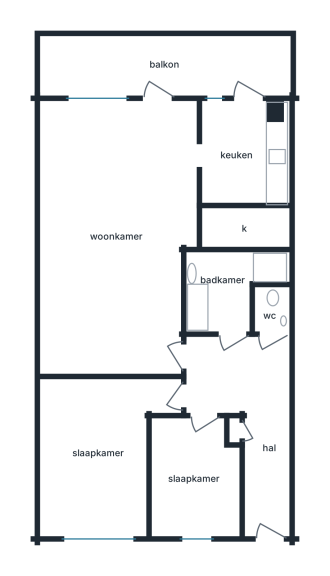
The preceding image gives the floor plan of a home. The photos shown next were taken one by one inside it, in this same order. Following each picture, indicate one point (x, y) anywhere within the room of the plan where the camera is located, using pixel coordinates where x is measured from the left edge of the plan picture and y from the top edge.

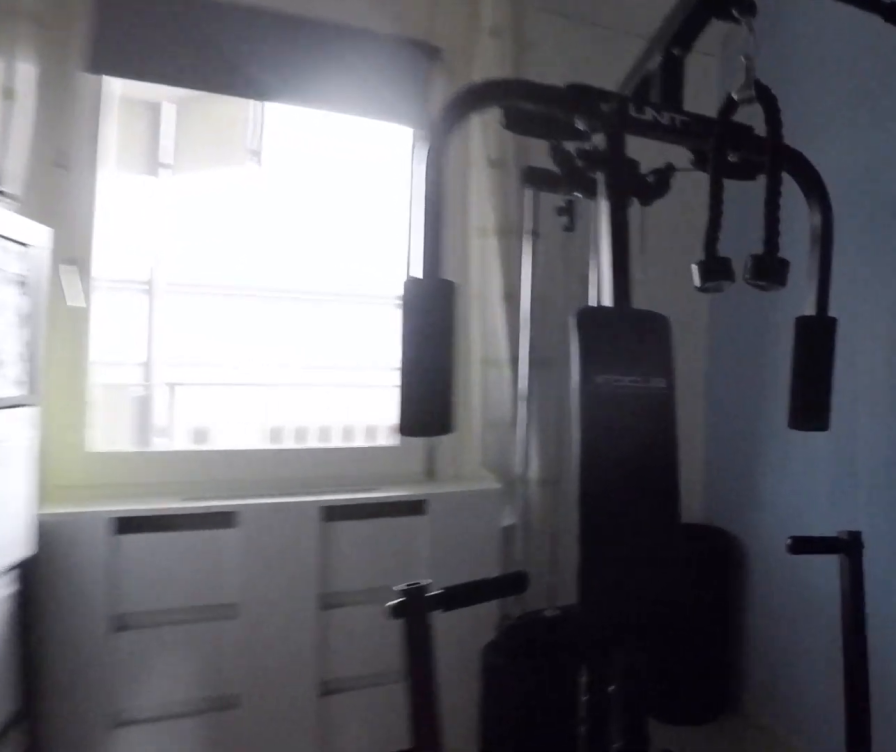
(193, 478)
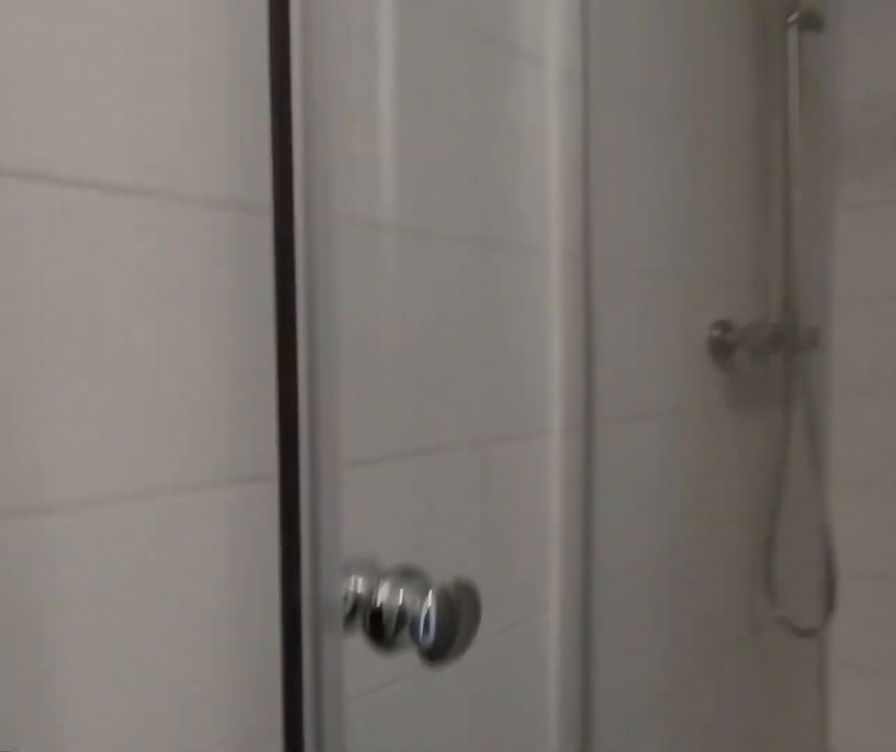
(225, 286)
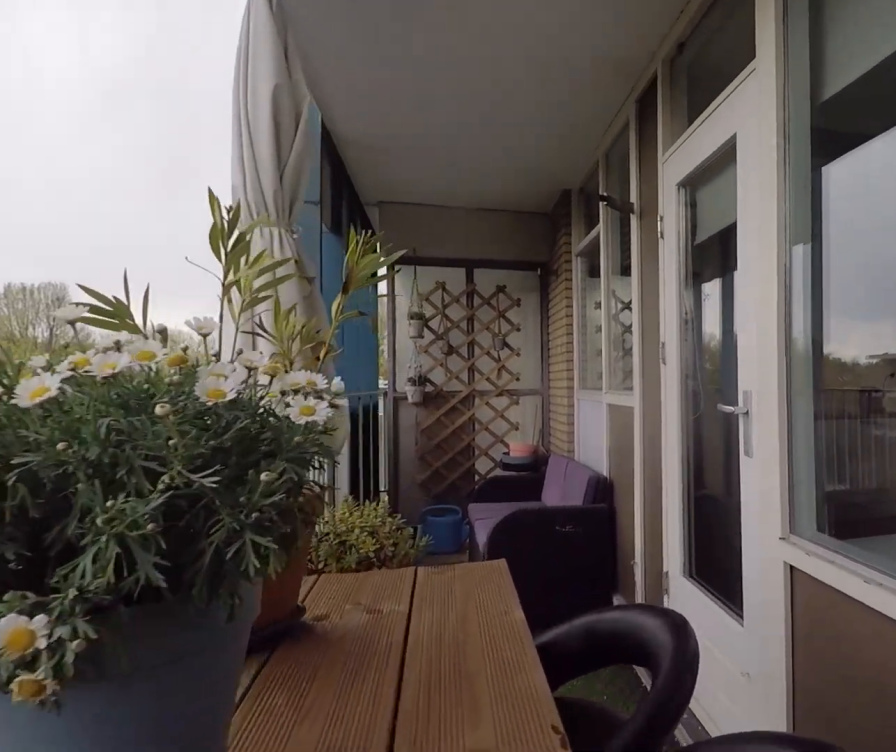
(165, 64)
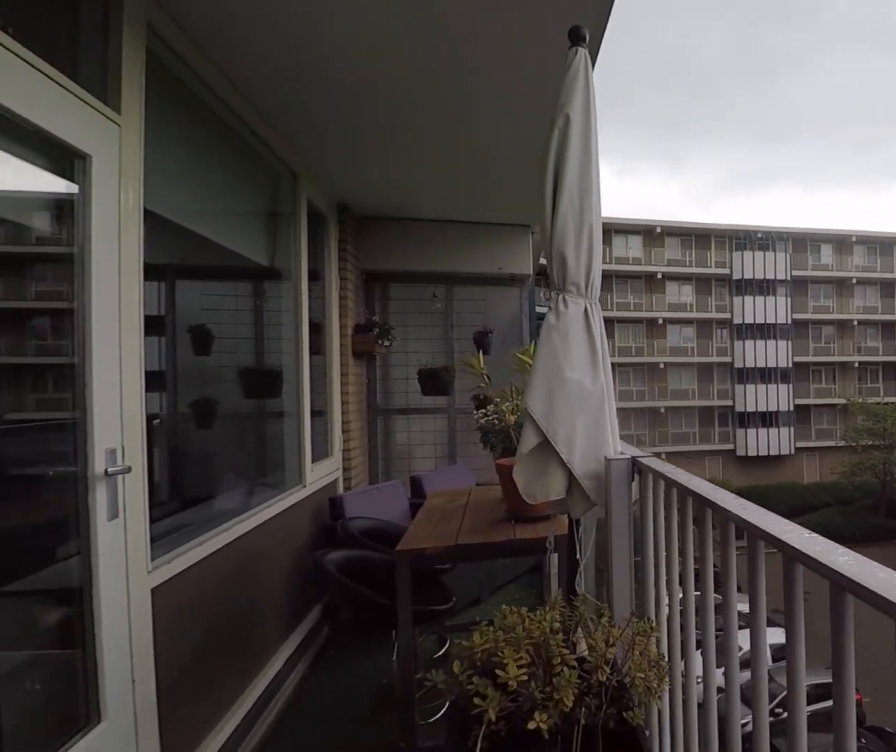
(165, 64)
